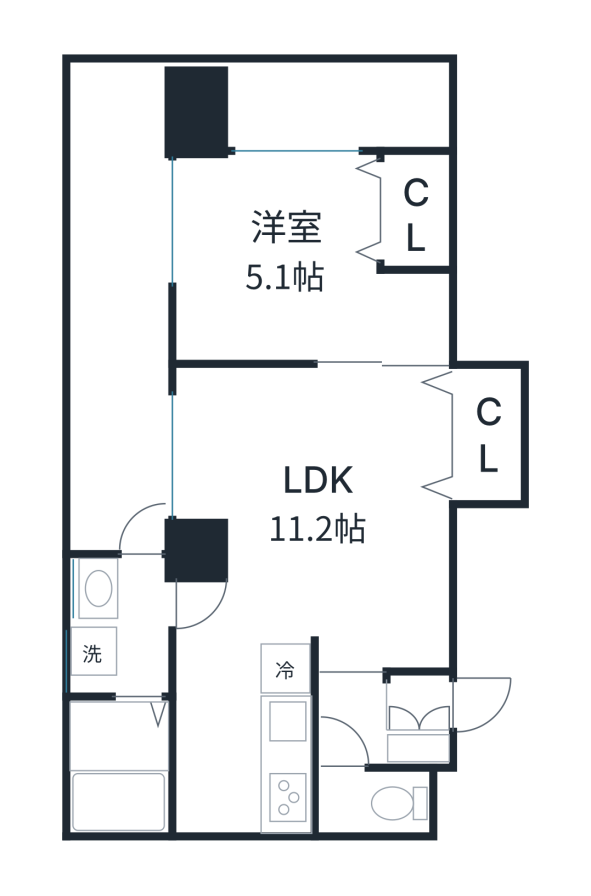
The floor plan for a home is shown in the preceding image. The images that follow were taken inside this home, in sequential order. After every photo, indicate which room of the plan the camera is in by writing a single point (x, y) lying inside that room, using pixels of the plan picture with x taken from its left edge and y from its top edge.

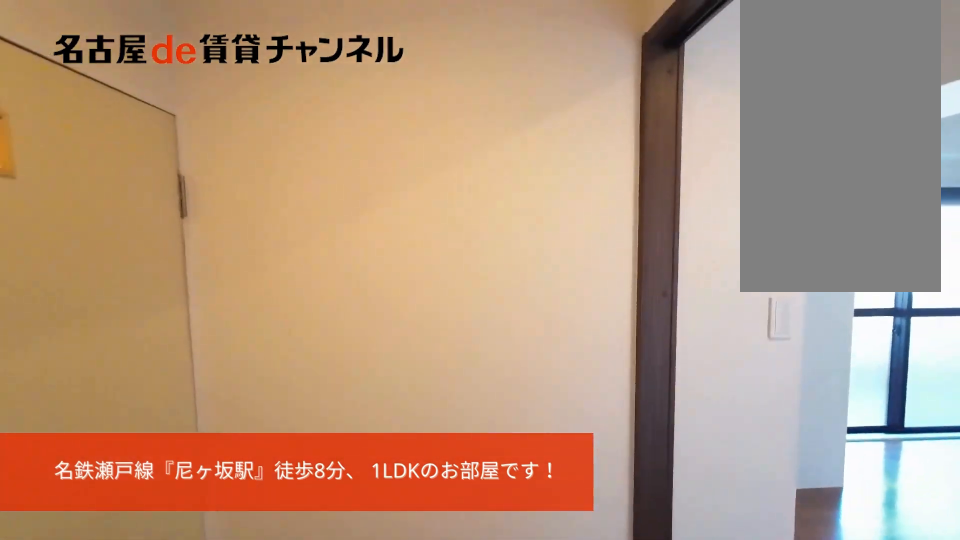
(388, 718)
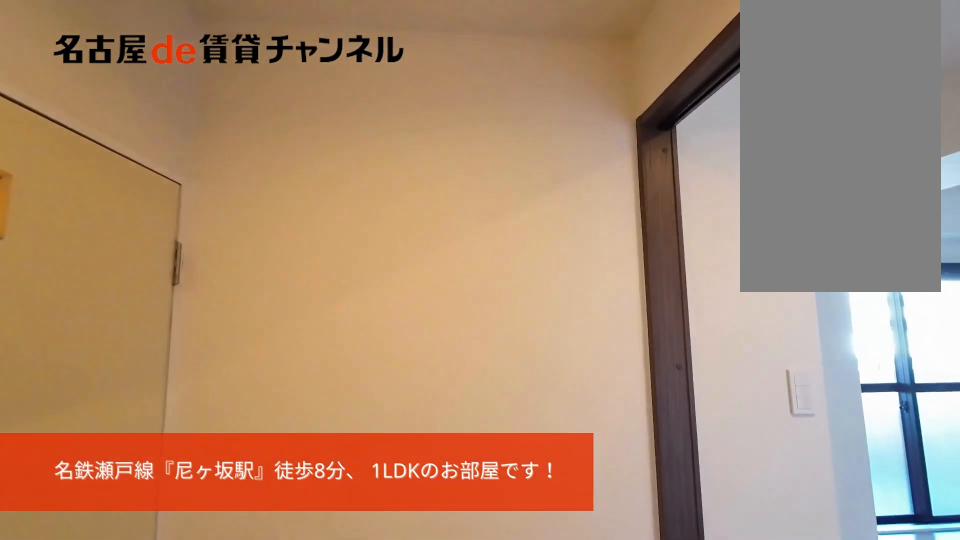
(388, 718)
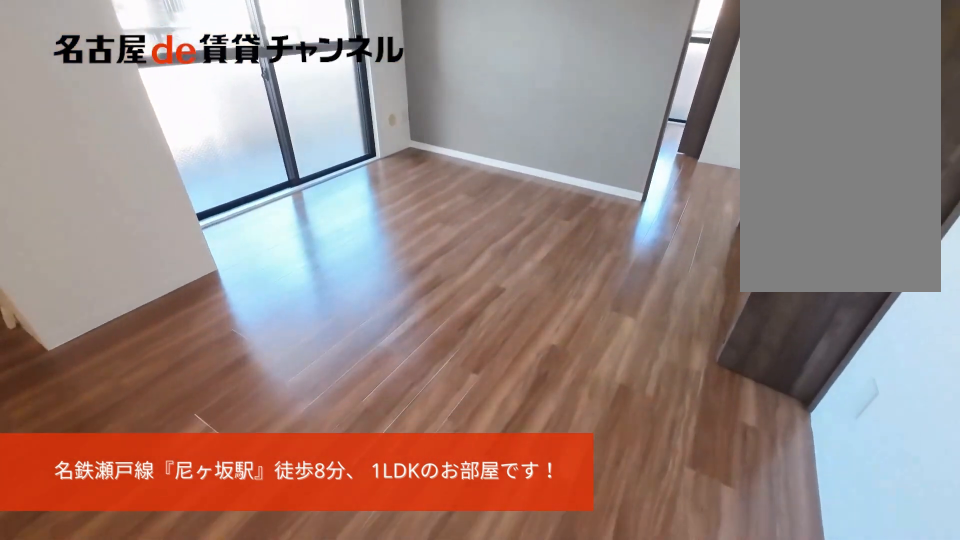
(312, 555)
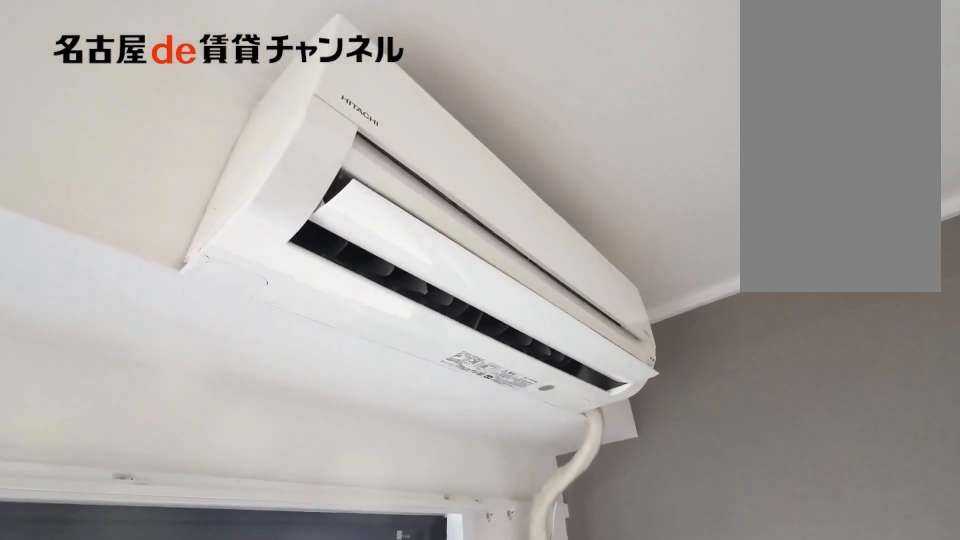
(312, 555)
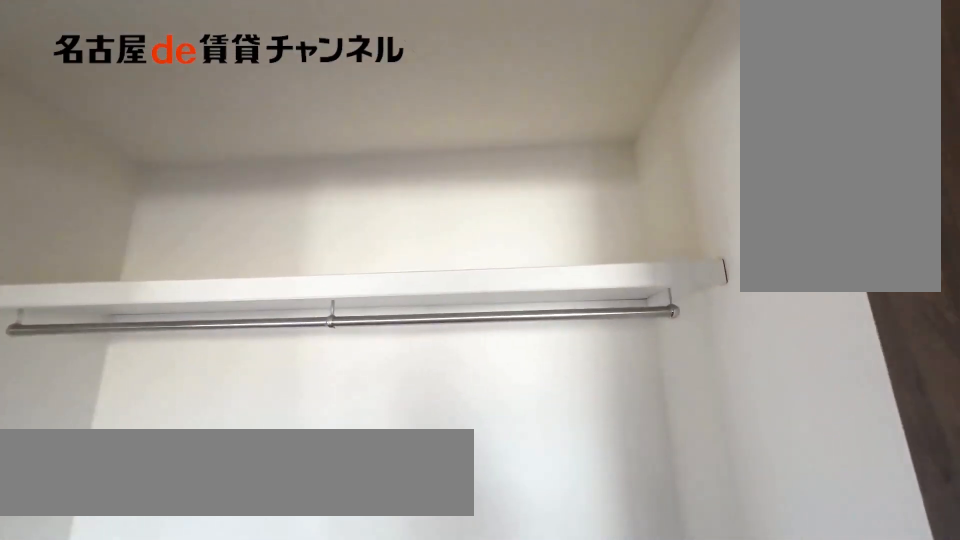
(484, 434)
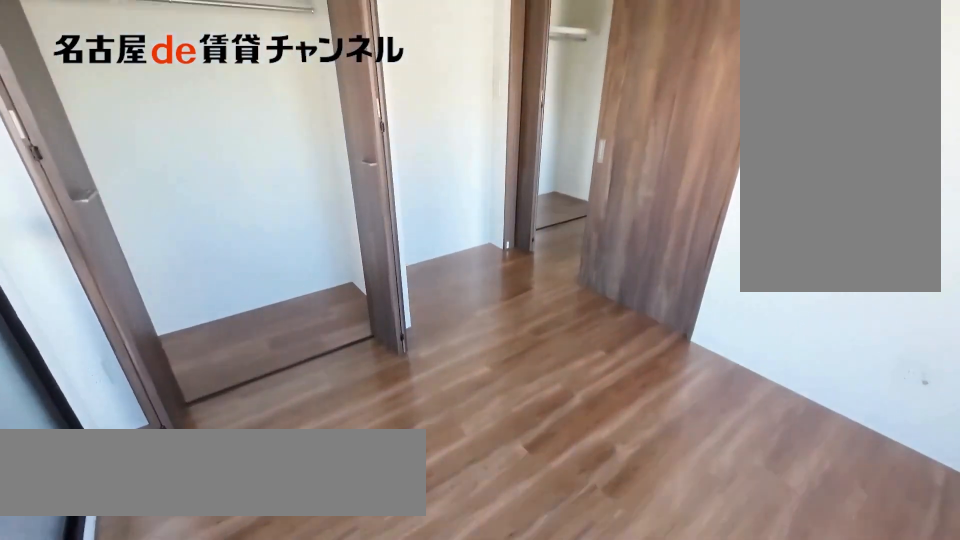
(312, 258)
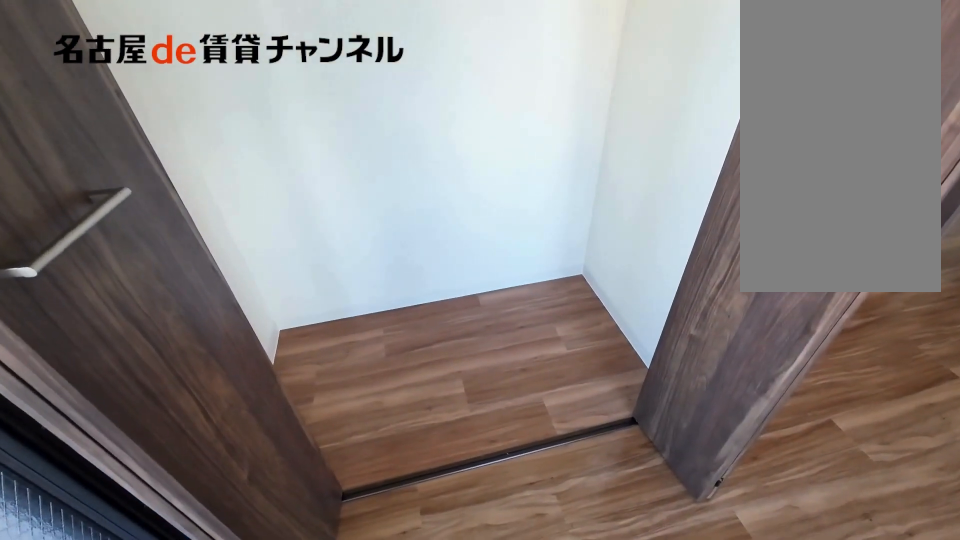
(418, 212)
